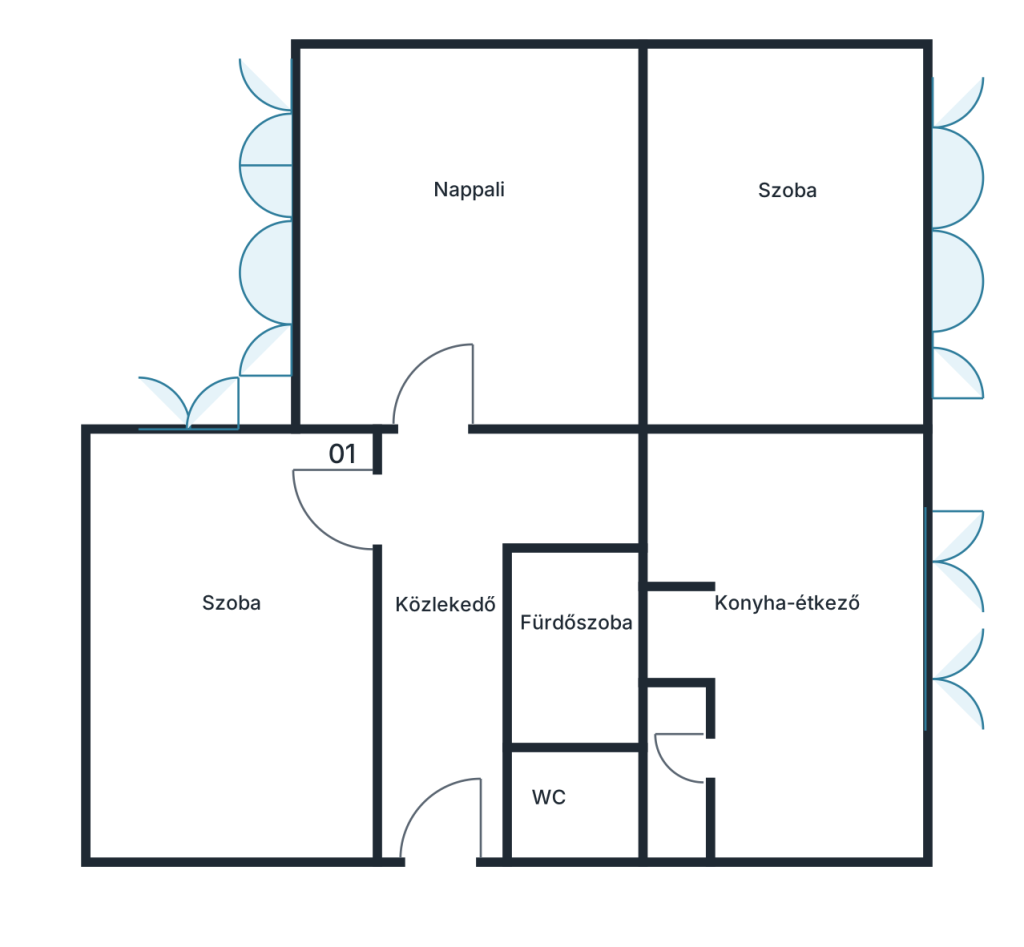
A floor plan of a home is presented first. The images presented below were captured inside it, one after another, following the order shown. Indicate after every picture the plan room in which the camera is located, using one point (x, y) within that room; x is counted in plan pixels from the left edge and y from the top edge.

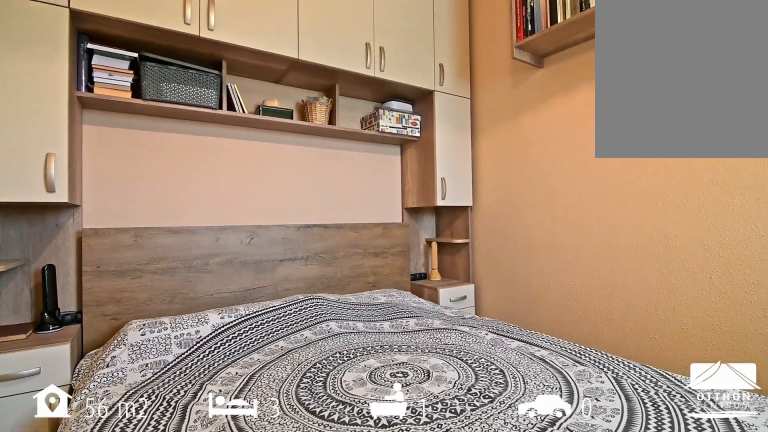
(236, 693)
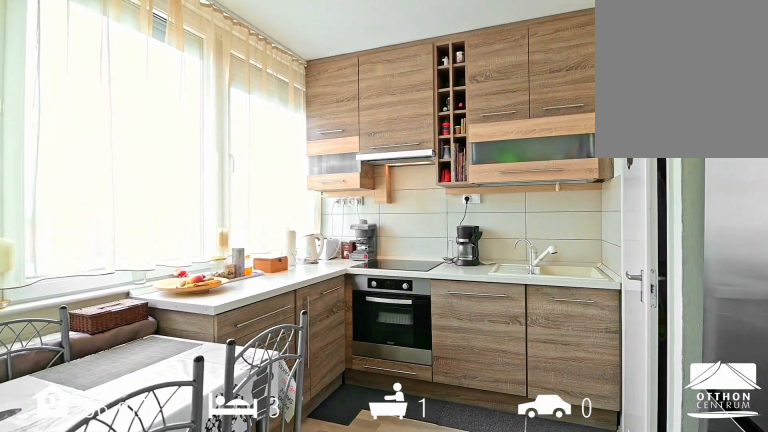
(802, 717)
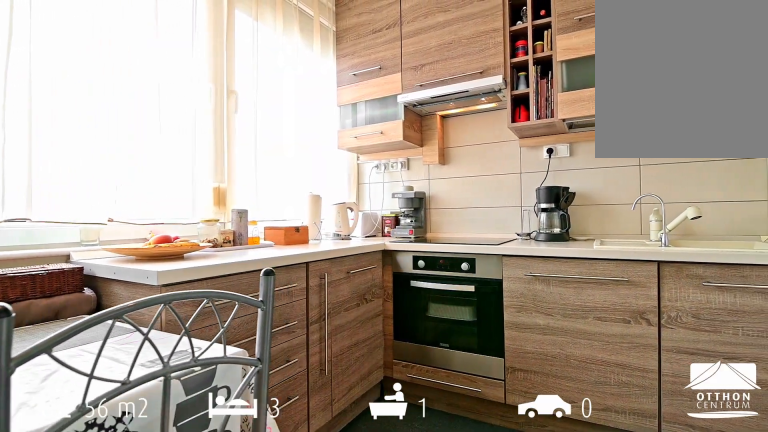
(802, 717)
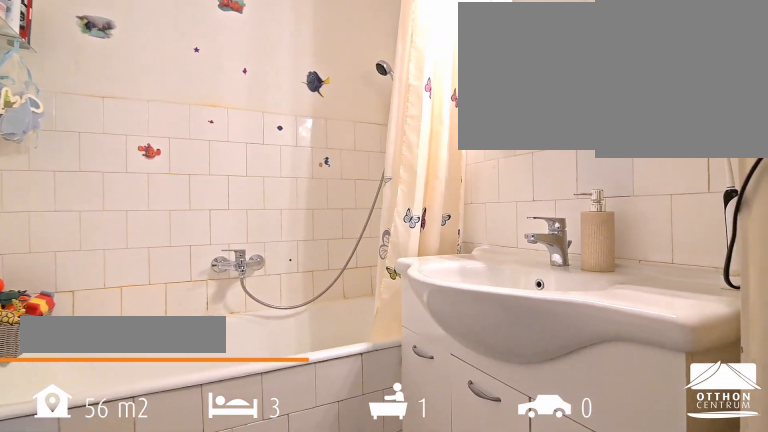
(566, 646)
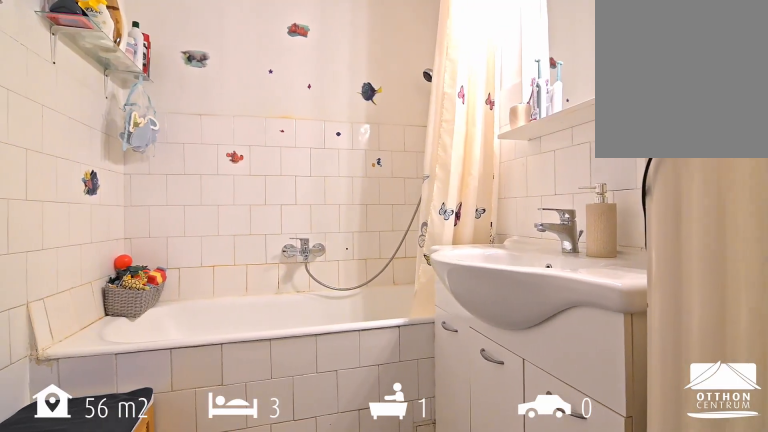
(566, 646)
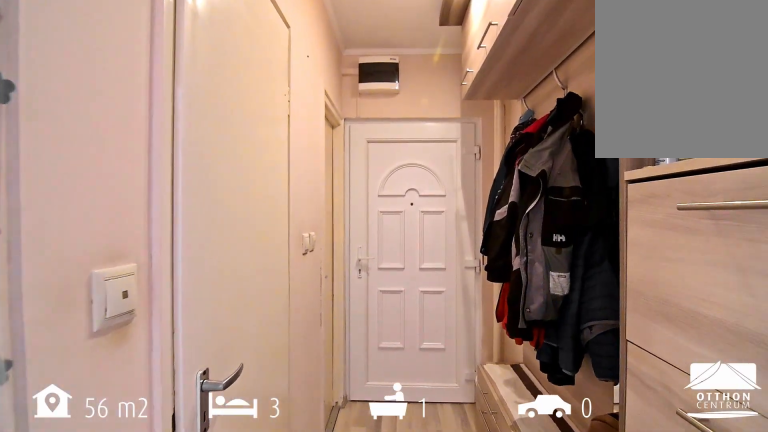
(448, 811)
